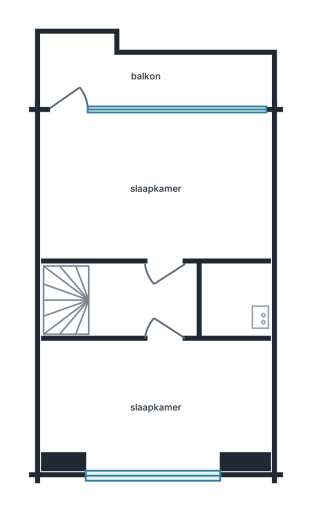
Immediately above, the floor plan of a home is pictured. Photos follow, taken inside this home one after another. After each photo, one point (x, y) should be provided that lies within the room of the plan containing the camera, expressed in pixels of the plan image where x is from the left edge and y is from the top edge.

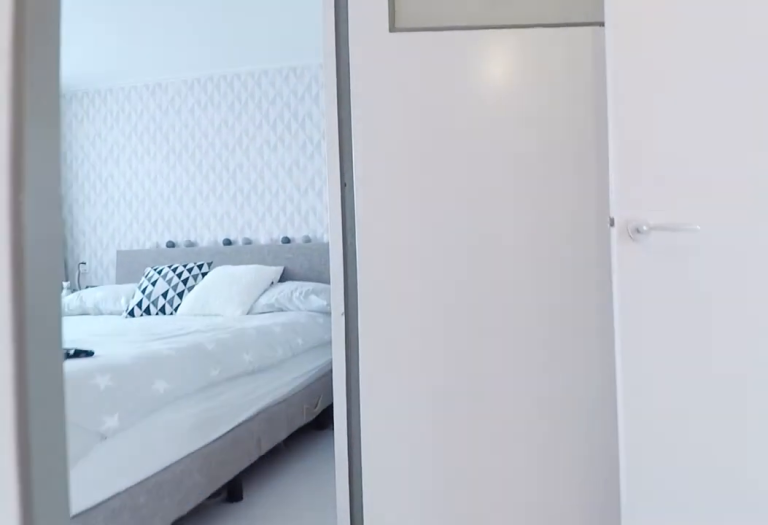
(142, 300)
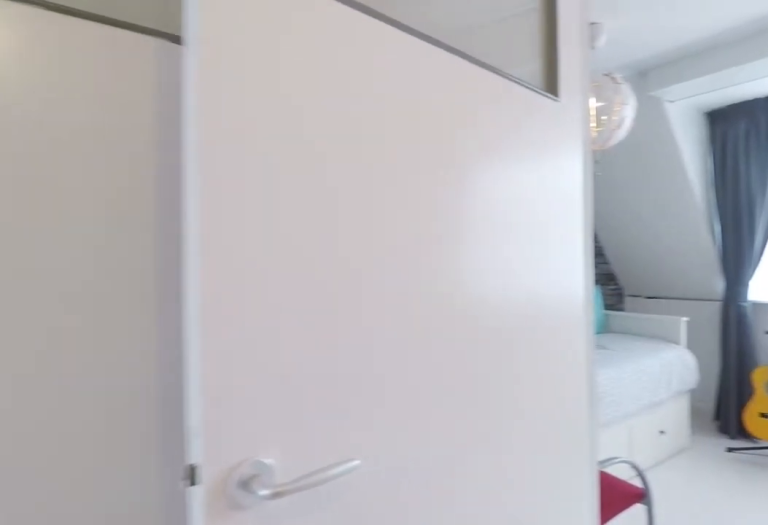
(142, 300)
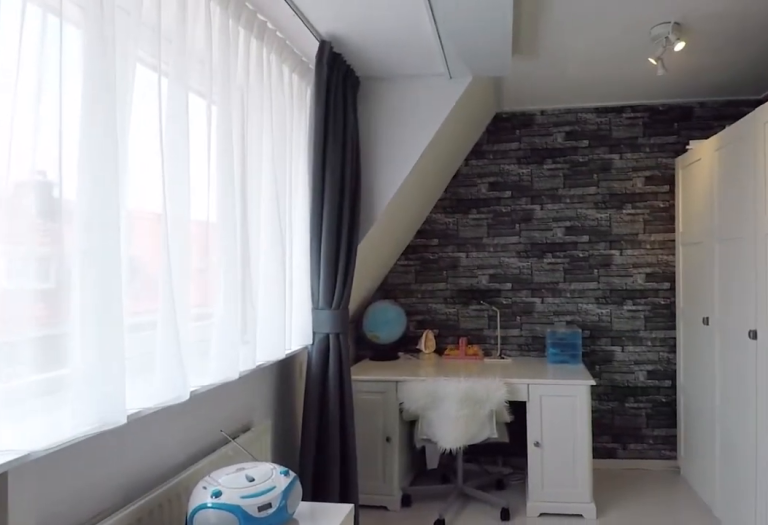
(155, 403)
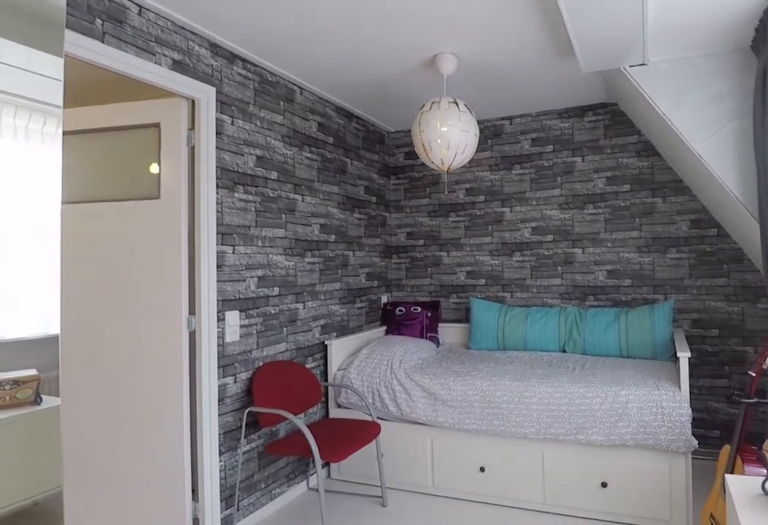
(155, 403)
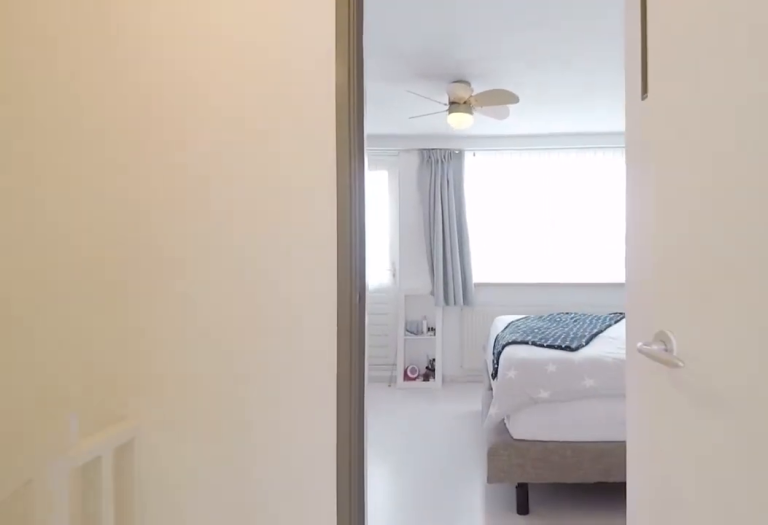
(141, 302)
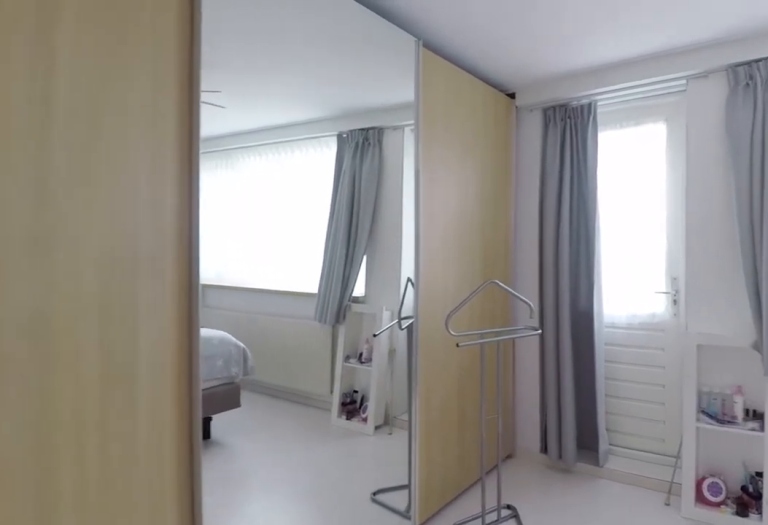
(156, 186)
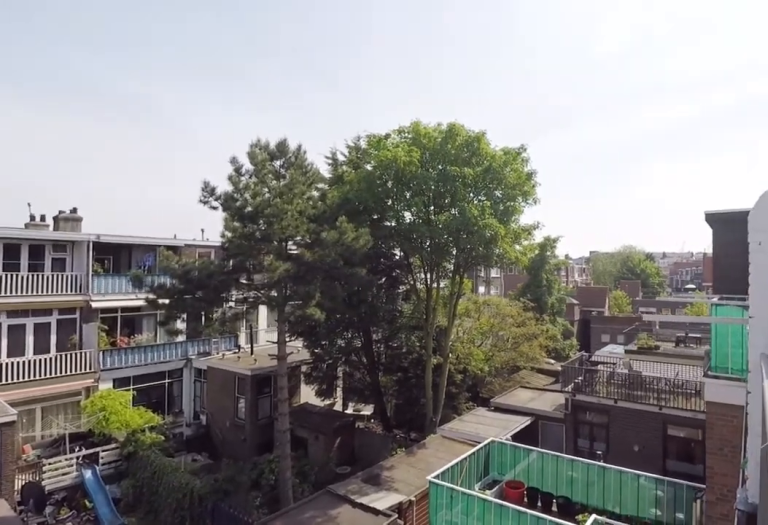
(145, 74)
